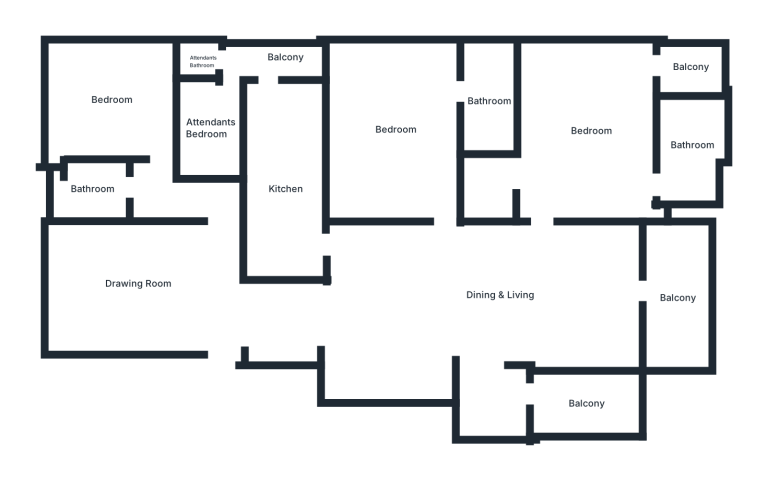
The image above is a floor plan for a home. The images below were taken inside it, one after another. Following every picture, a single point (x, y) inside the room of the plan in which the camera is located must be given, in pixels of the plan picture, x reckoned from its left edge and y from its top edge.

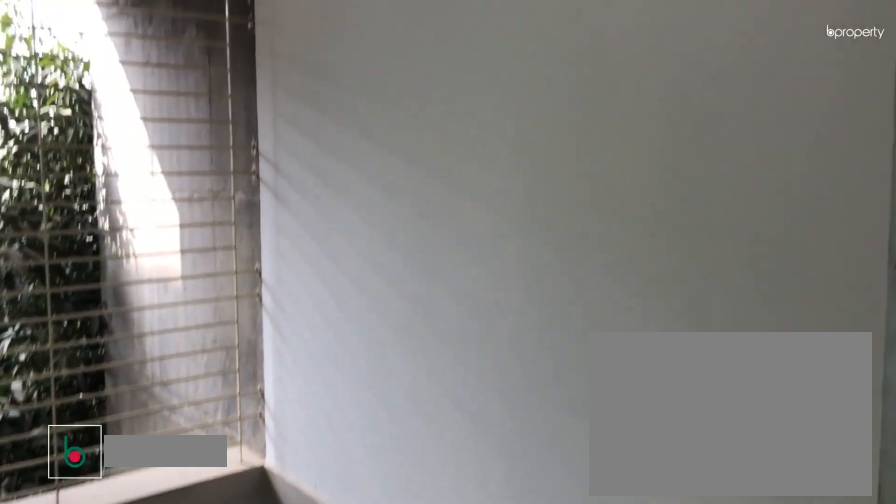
(585, 404)
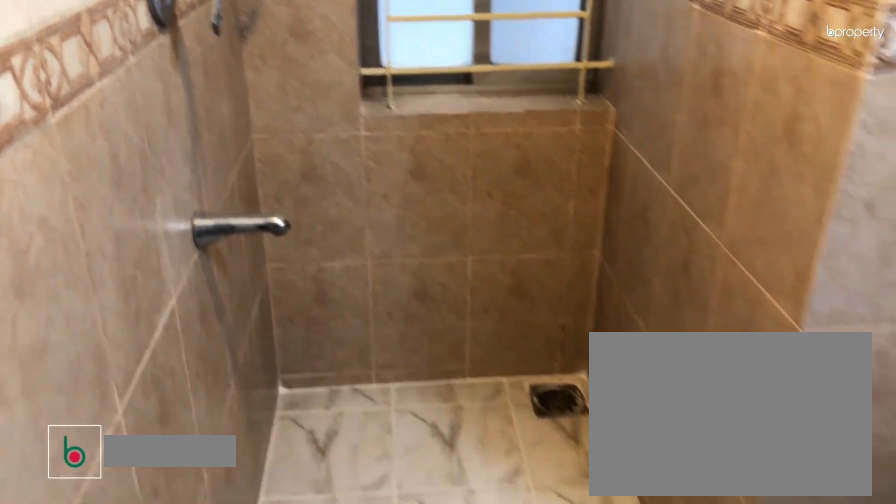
(95, 187)
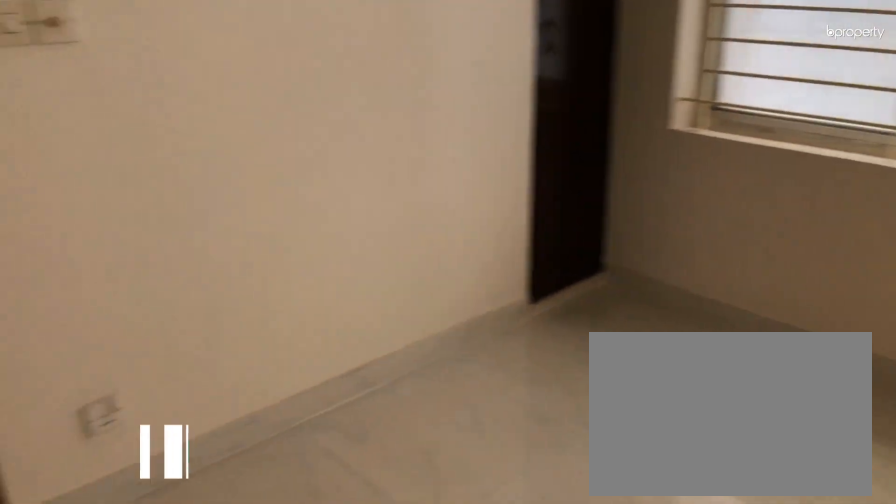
(113, 101)
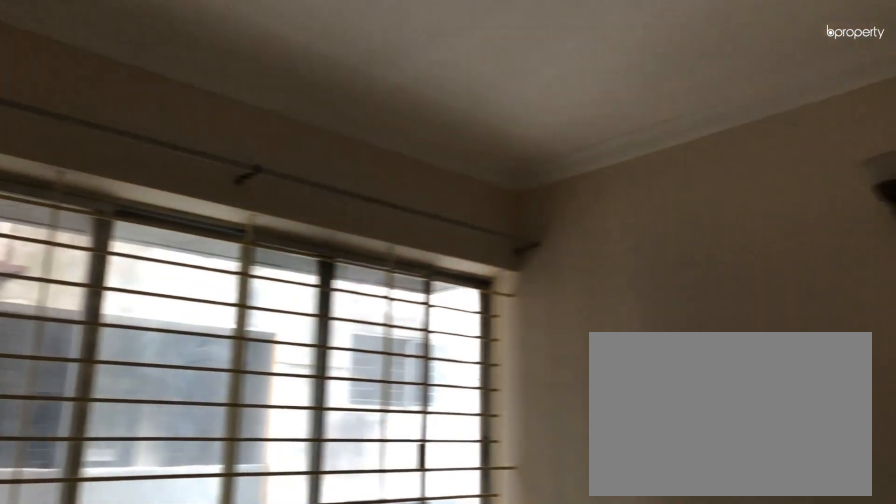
(113, 101)
